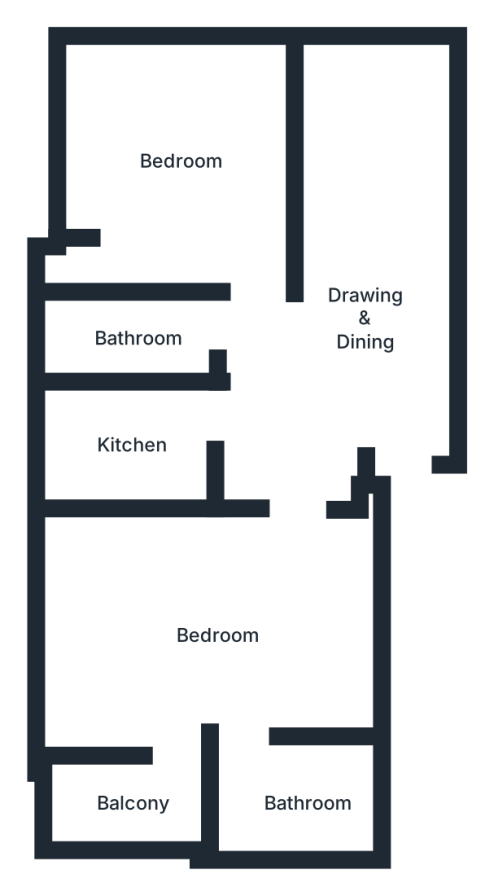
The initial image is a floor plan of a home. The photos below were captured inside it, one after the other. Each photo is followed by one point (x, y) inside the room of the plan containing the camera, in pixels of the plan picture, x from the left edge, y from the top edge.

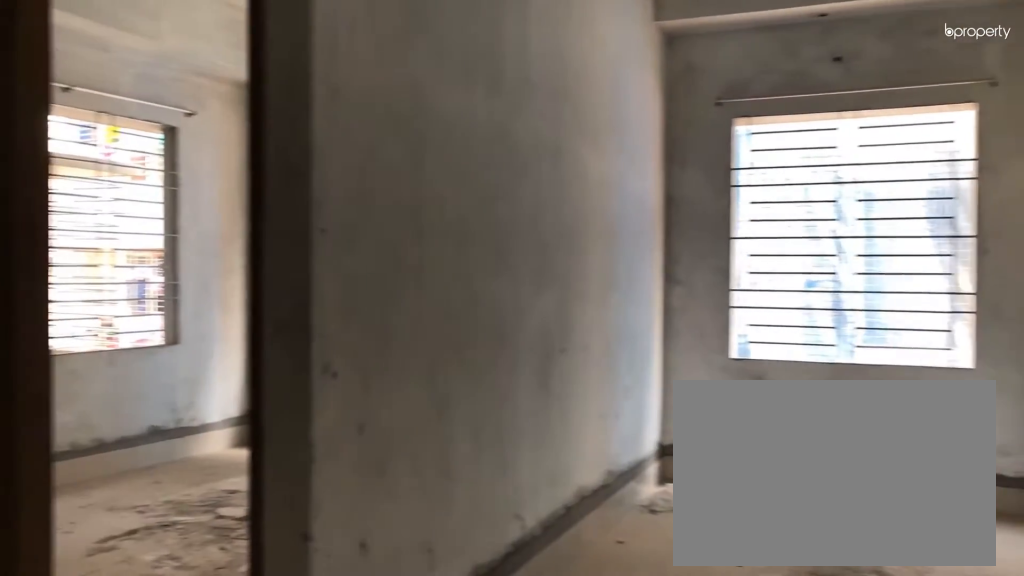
(358, 306)
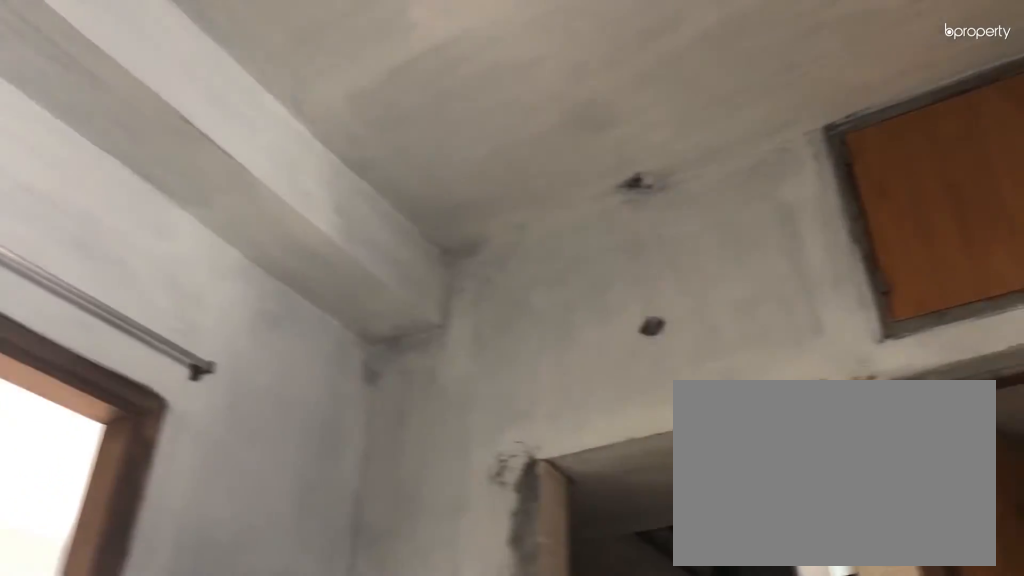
(360, 306)
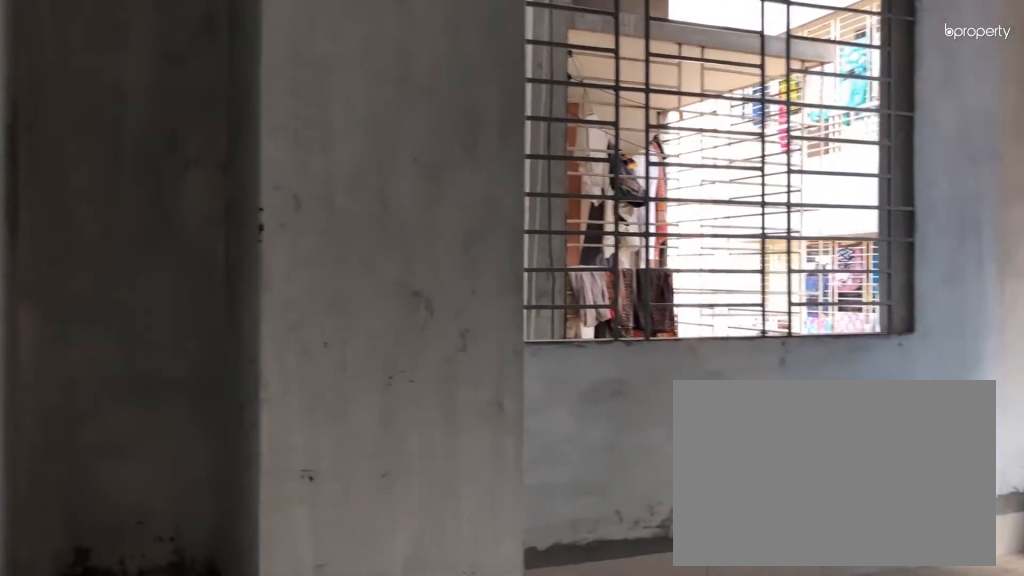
(170, 148)
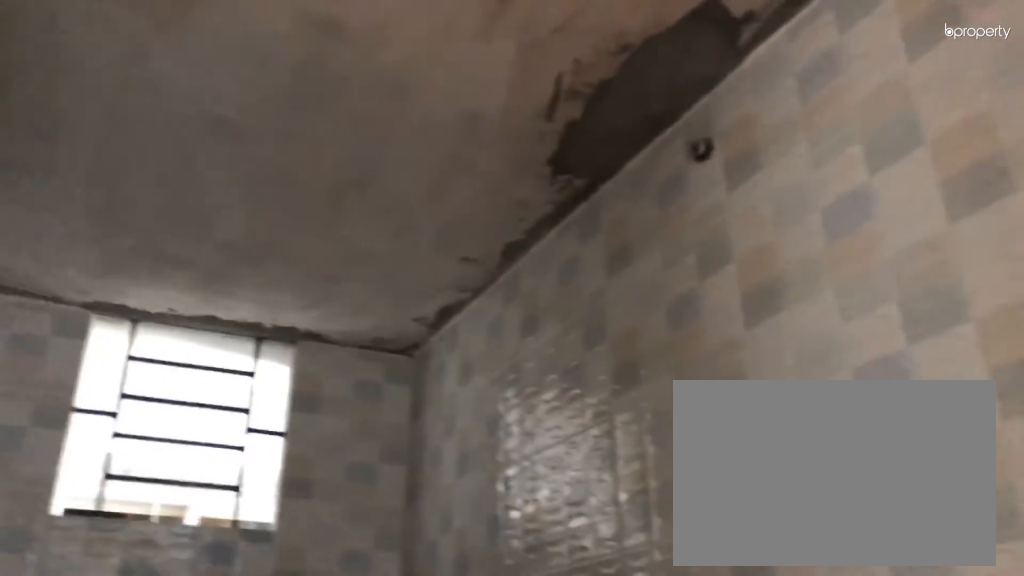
(138, 334)
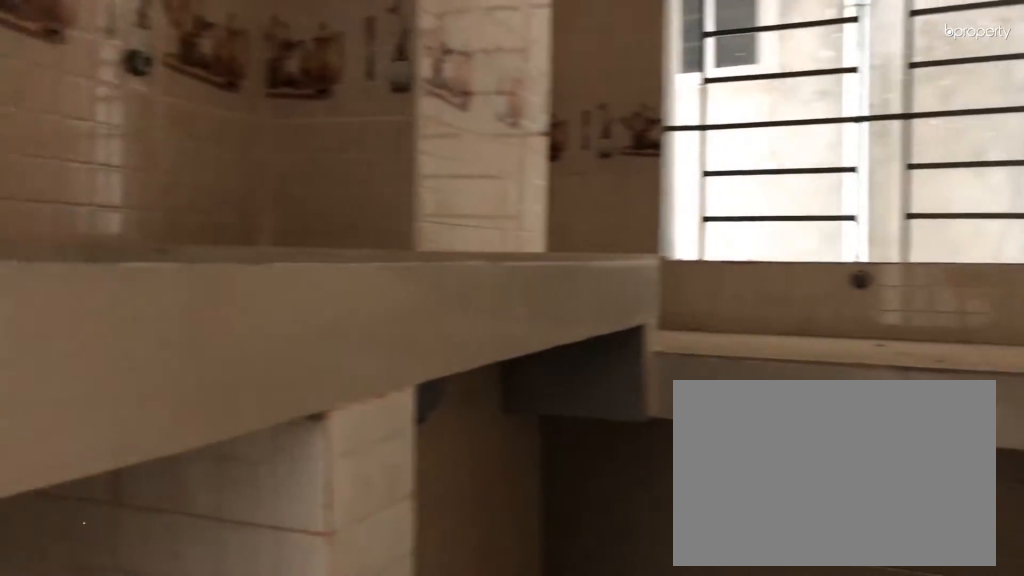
(141, 445)
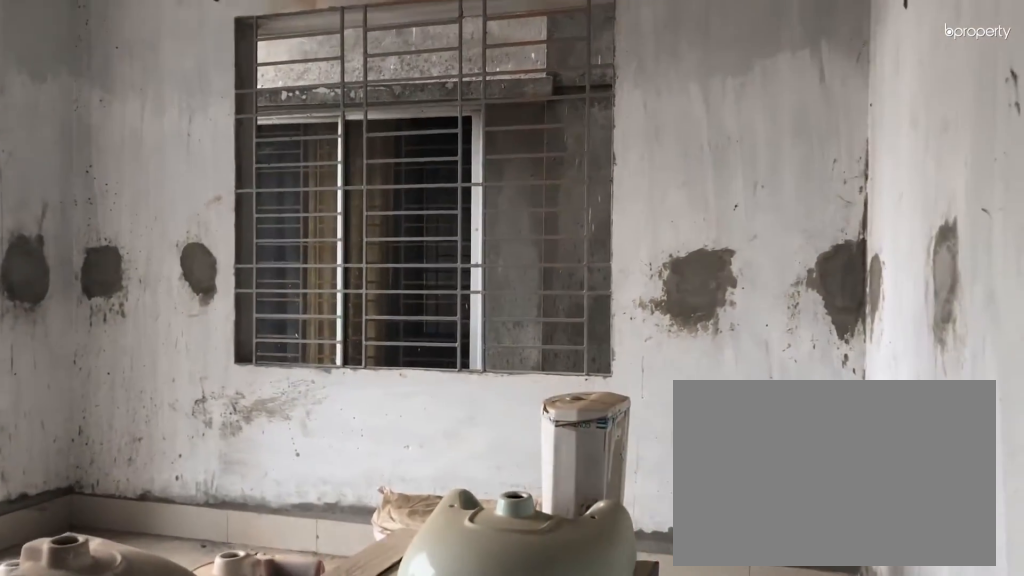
(227, 628)
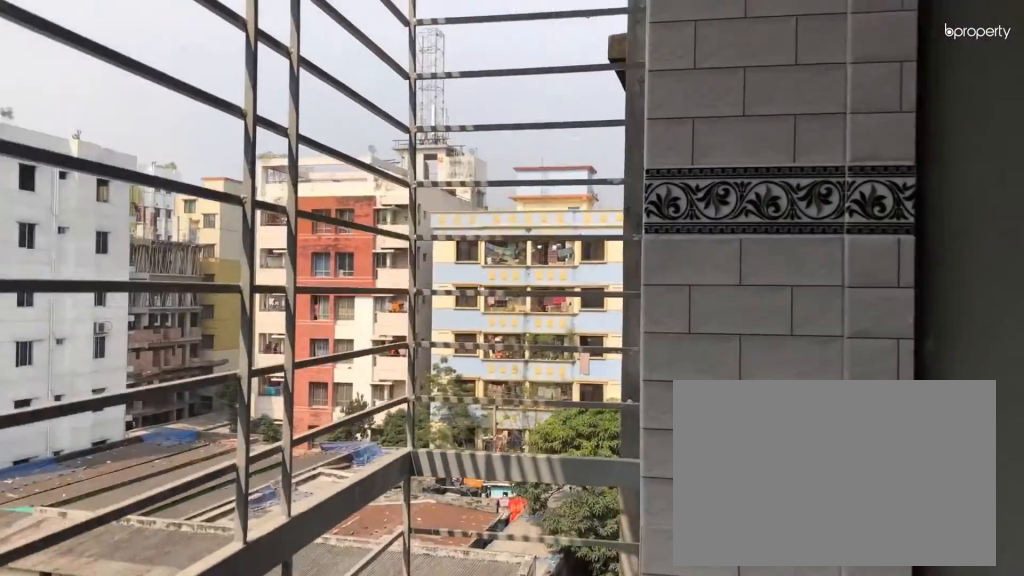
(131, 796)
